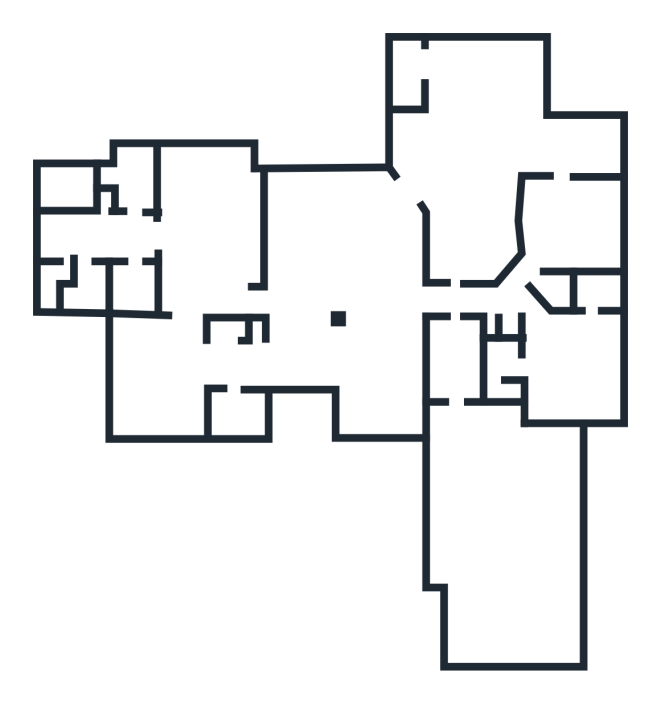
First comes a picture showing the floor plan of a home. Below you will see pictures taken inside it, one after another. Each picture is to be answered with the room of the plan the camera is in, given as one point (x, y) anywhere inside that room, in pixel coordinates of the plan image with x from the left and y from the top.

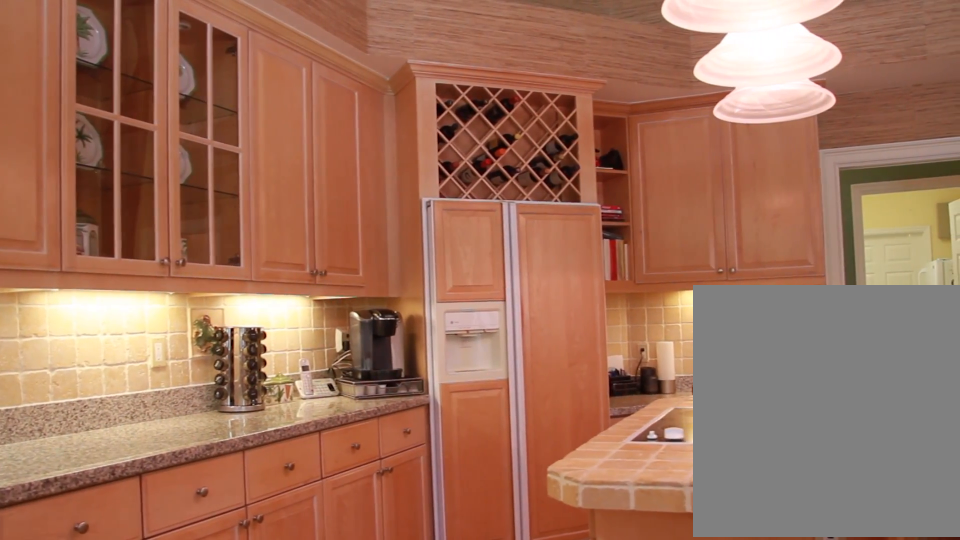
(470, 224)
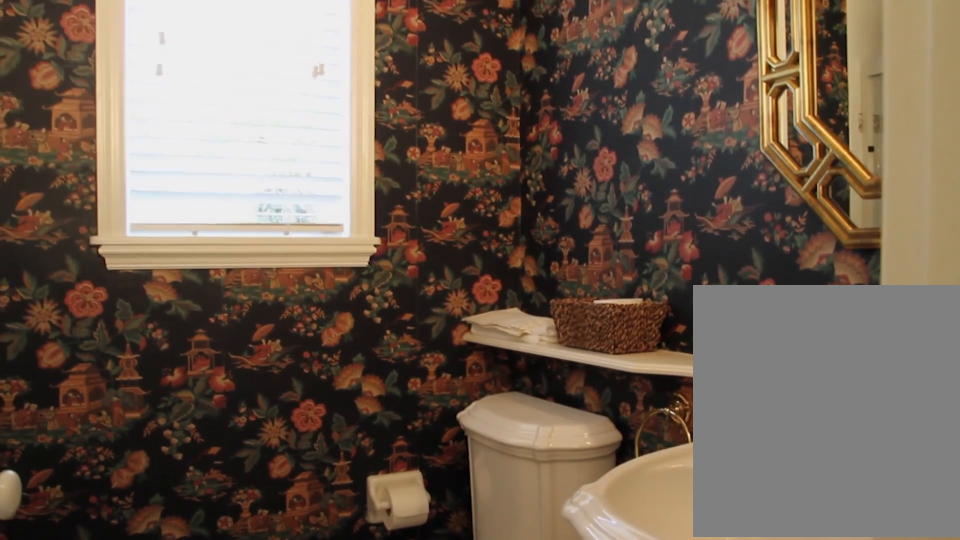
(234, 402)
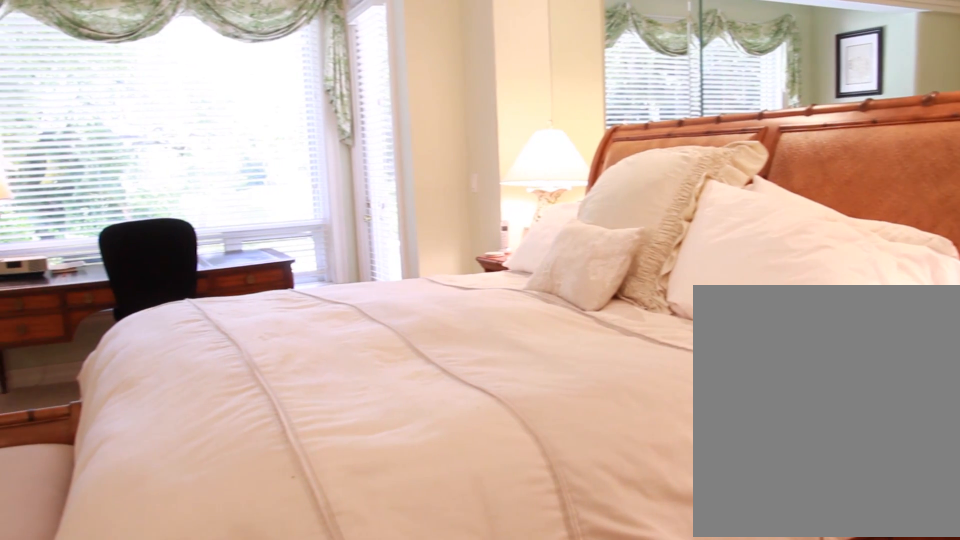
(210, 217)
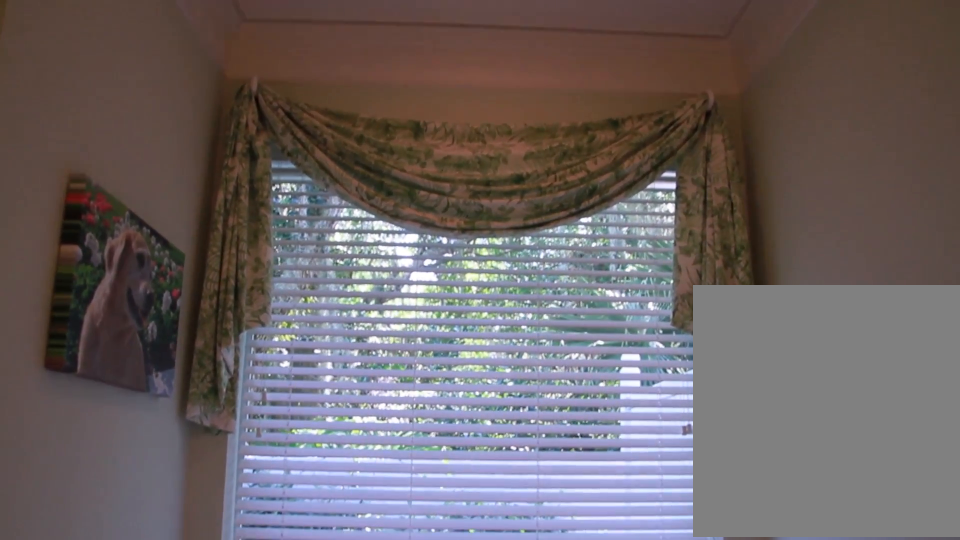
(210, 217)
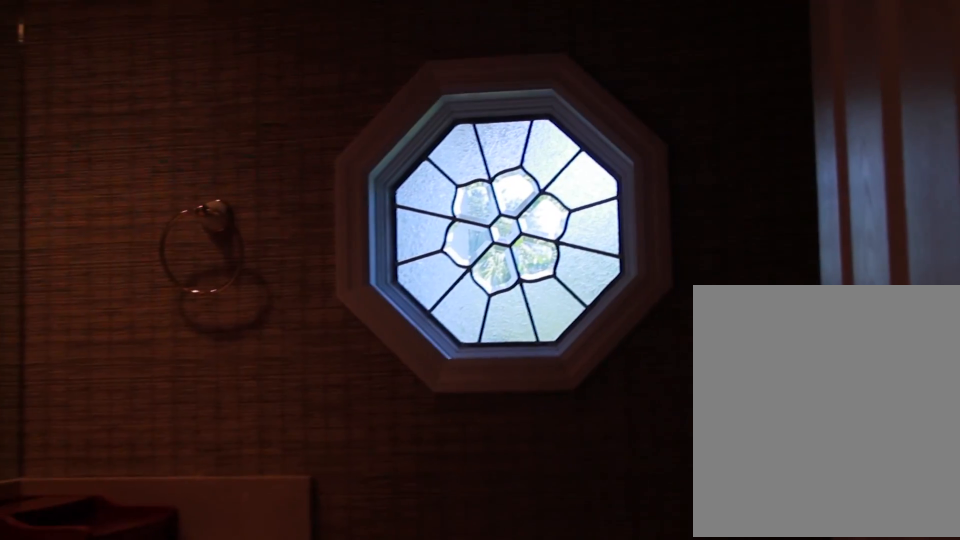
(94, 234)
